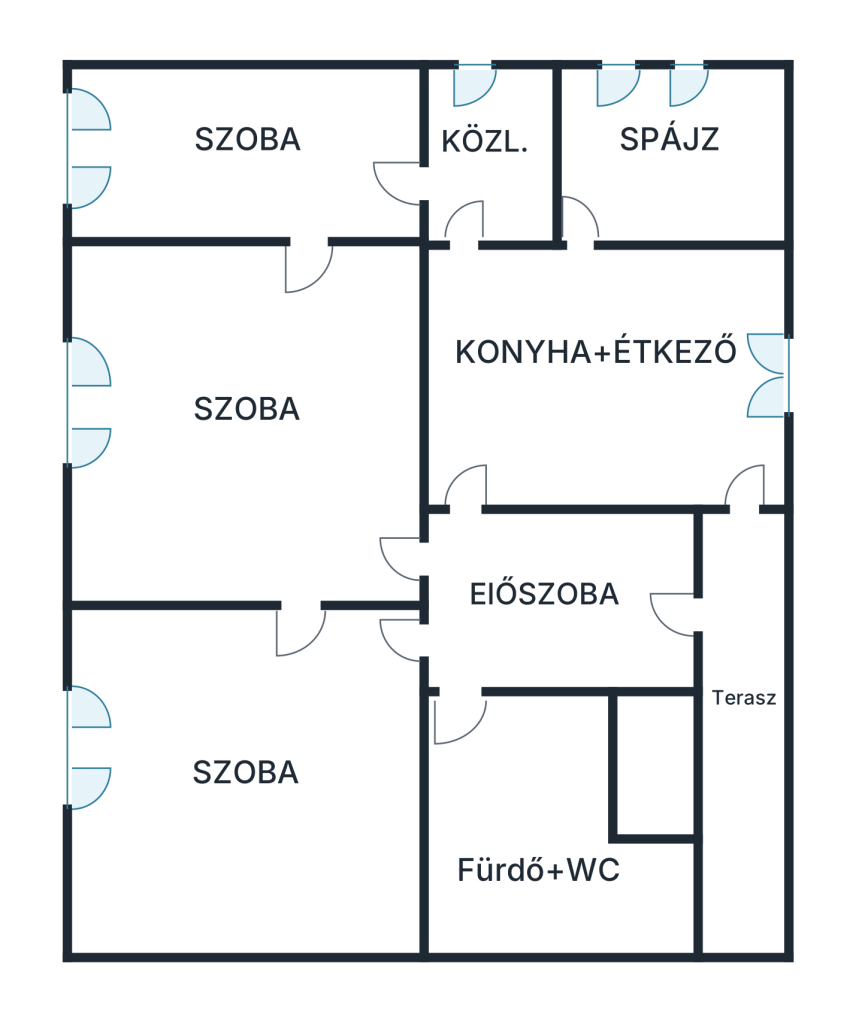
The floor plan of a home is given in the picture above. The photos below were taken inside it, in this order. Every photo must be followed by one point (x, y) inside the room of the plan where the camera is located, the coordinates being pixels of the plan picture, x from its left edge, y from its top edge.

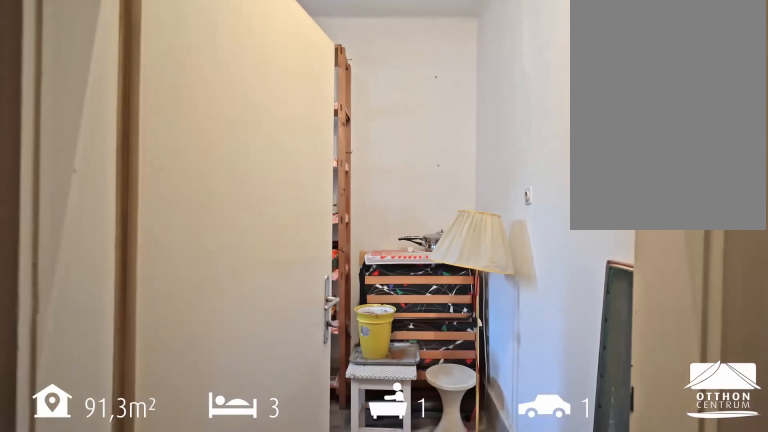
(665, 149)
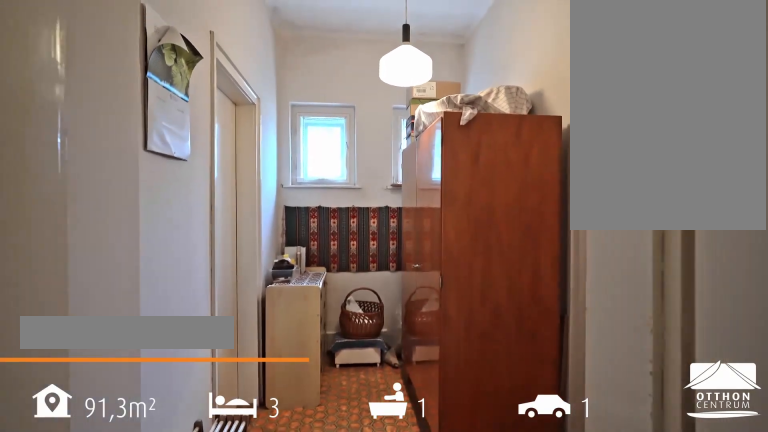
(496, 155)
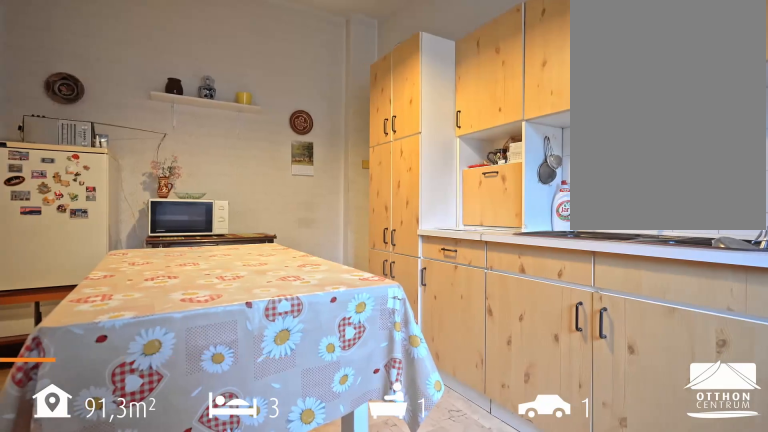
(610, 386)
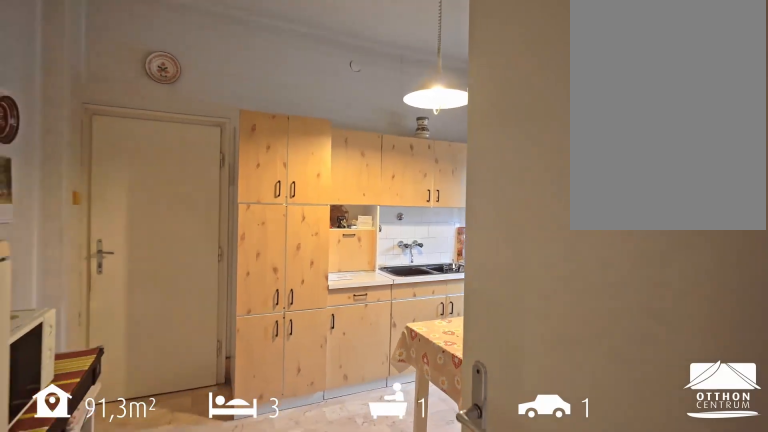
(610, 386)
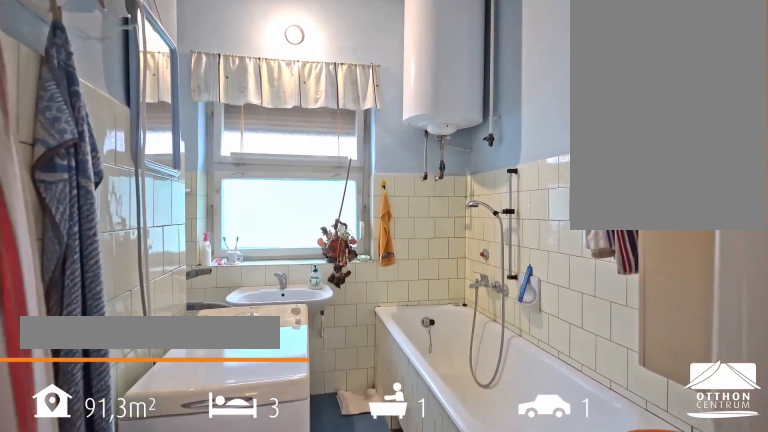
(521, 831)
